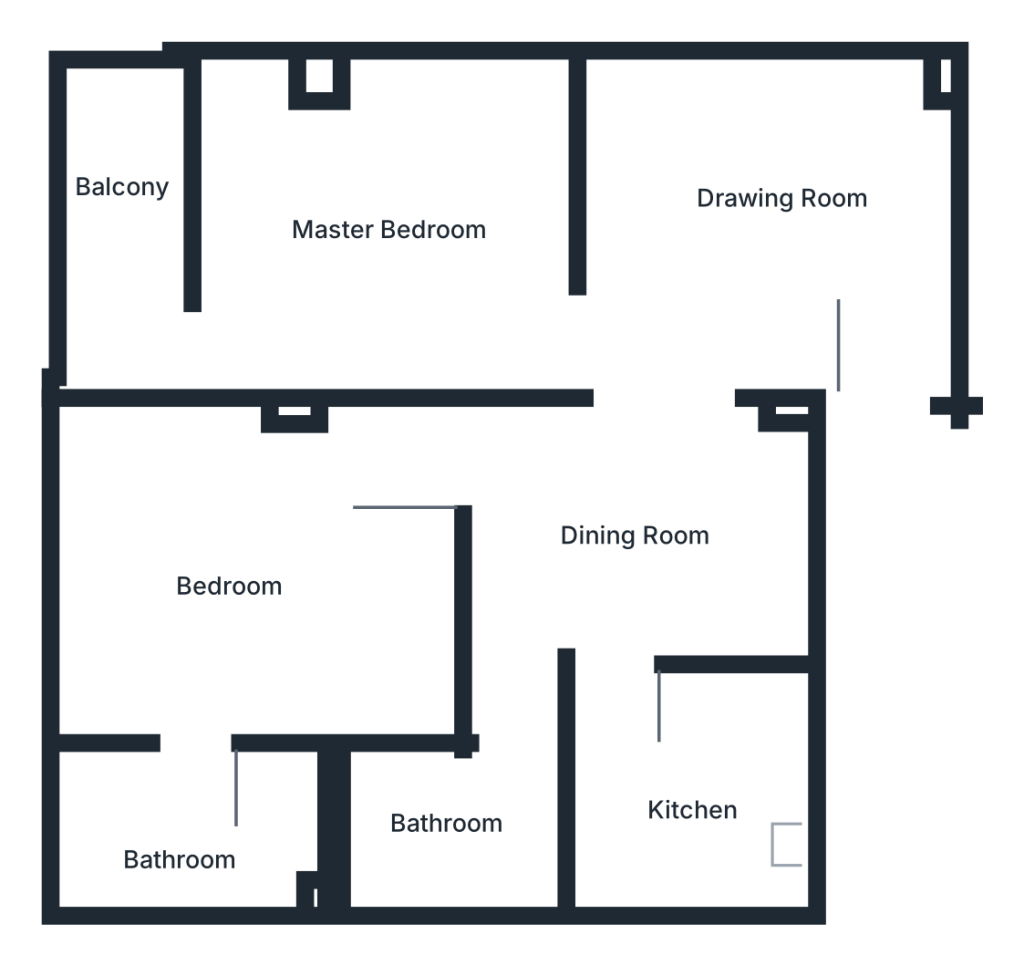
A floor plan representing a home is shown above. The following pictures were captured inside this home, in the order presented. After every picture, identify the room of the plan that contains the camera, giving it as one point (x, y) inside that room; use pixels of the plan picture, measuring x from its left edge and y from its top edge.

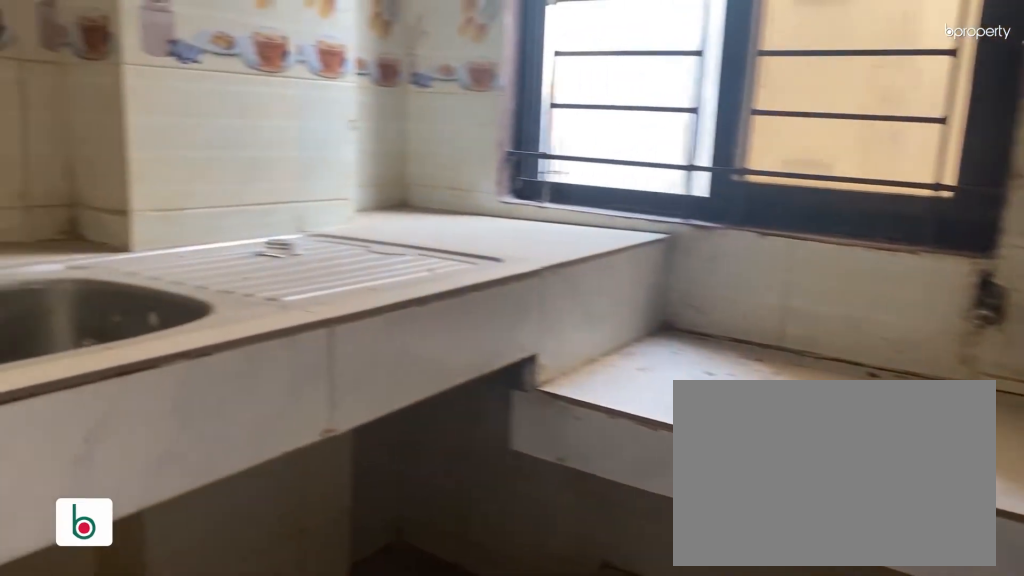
(693, 774)
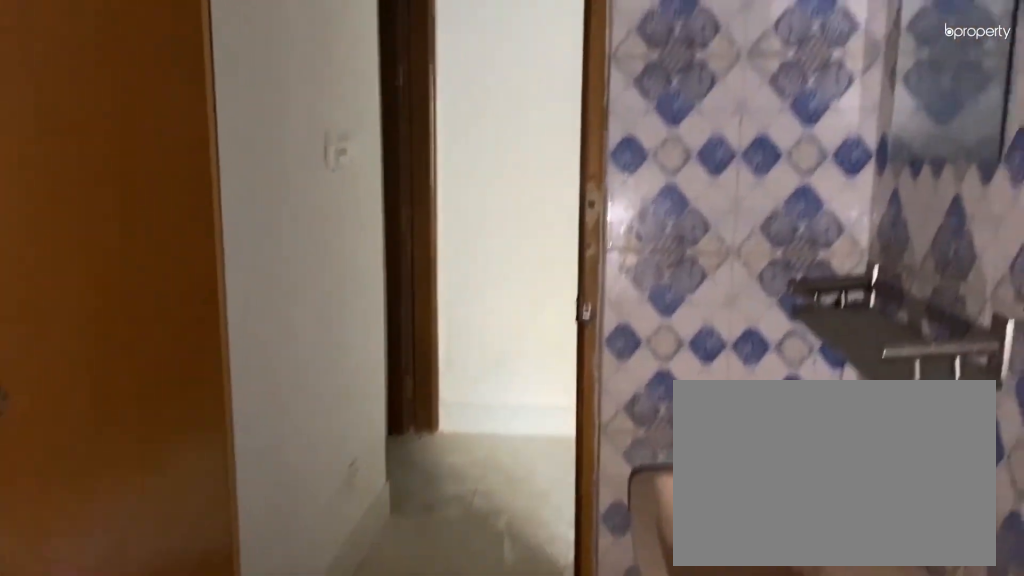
(442, 827)
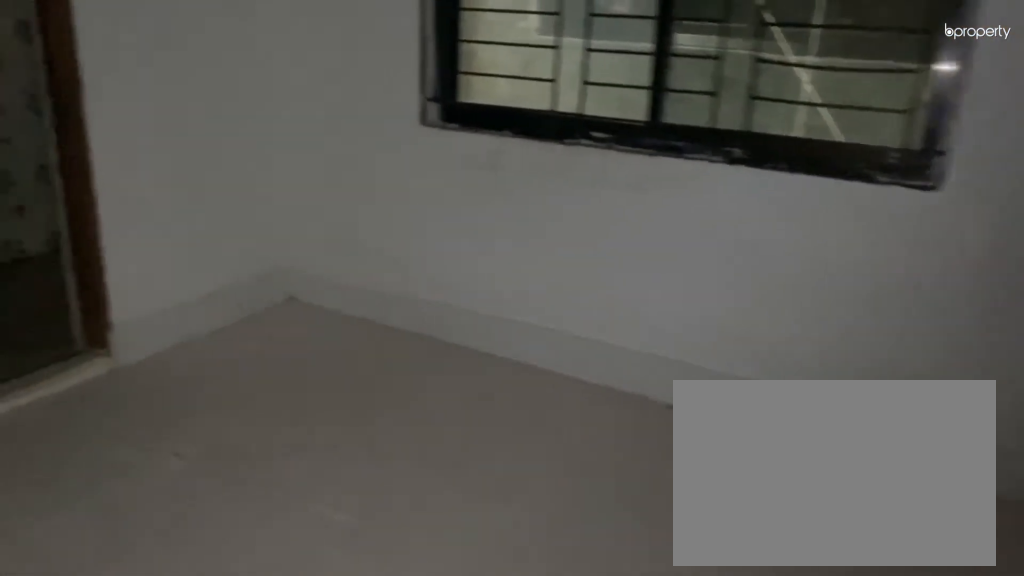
(275, 602)
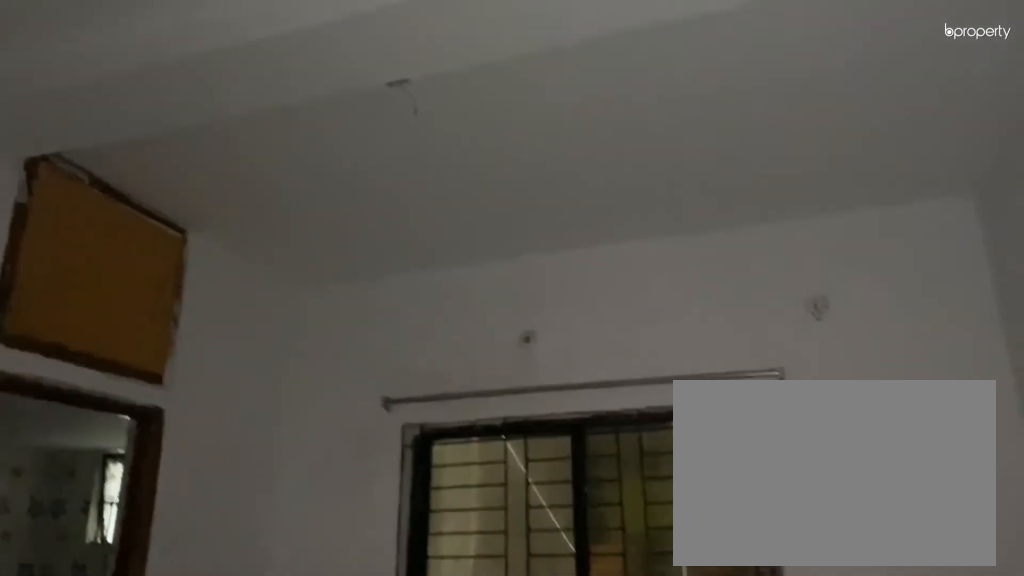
(275, 602)
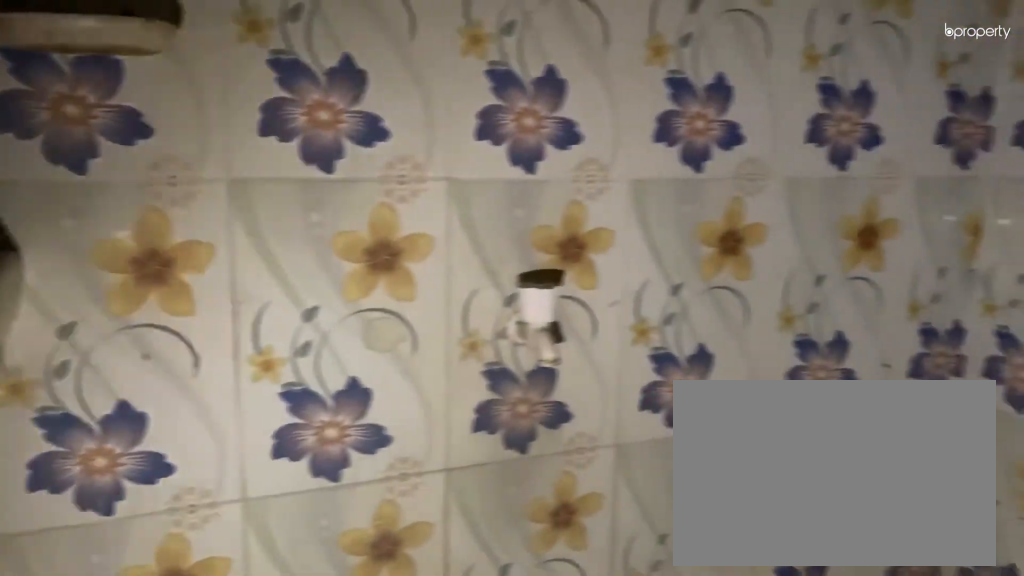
(203, 816)
